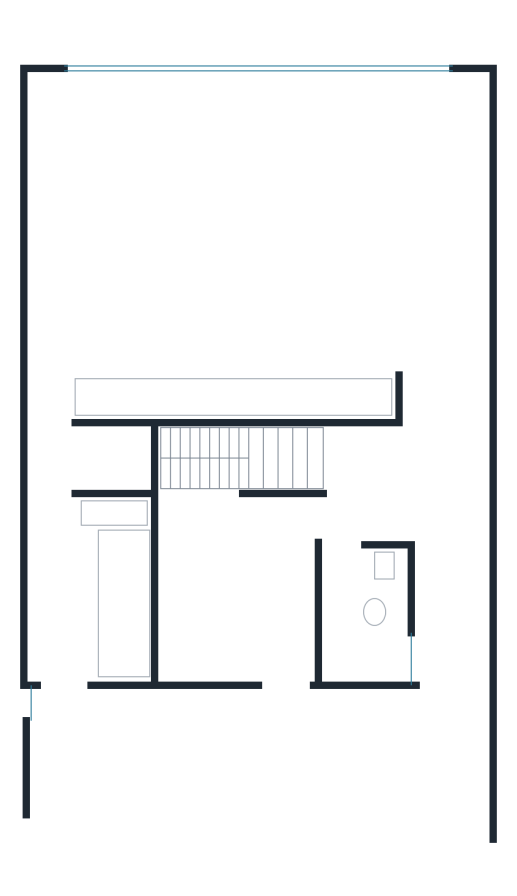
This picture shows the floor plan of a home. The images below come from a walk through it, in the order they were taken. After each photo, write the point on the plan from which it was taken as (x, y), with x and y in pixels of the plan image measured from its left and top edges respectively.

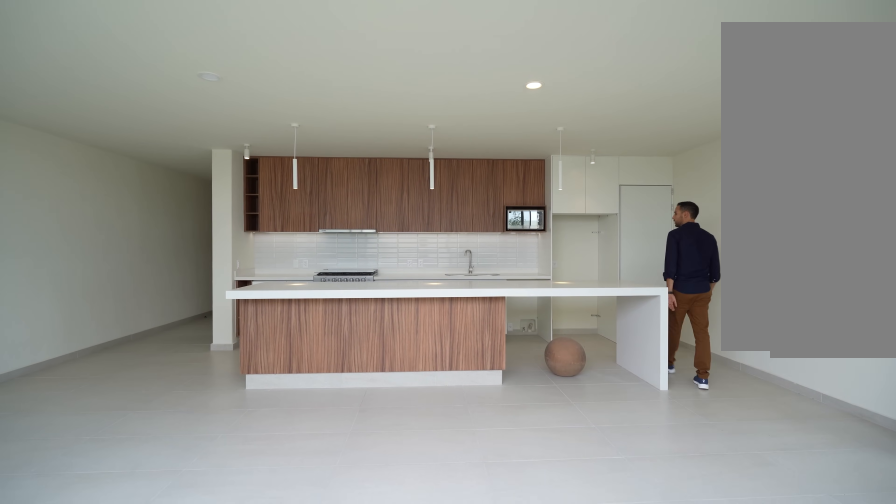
(212, 103)
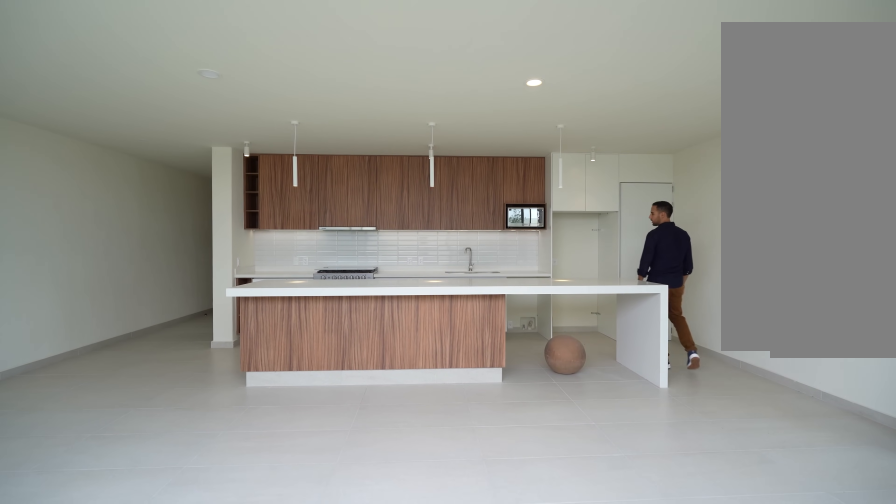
(212, 103)
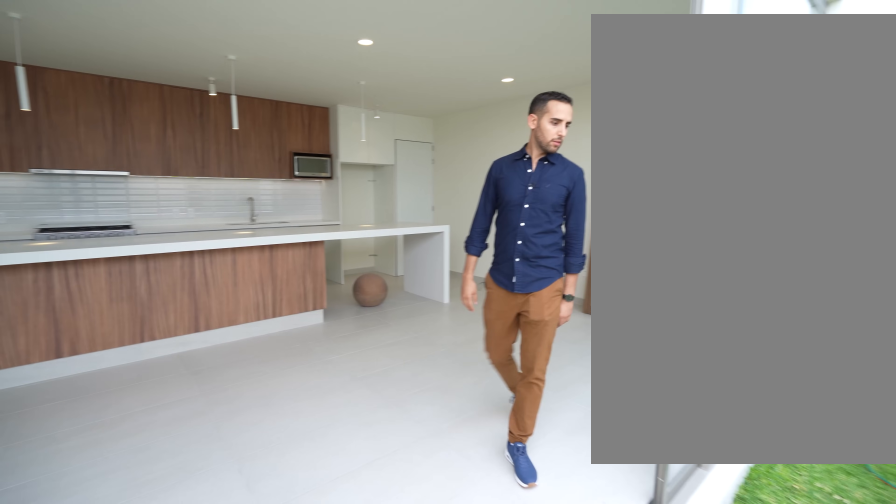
(214, 96)
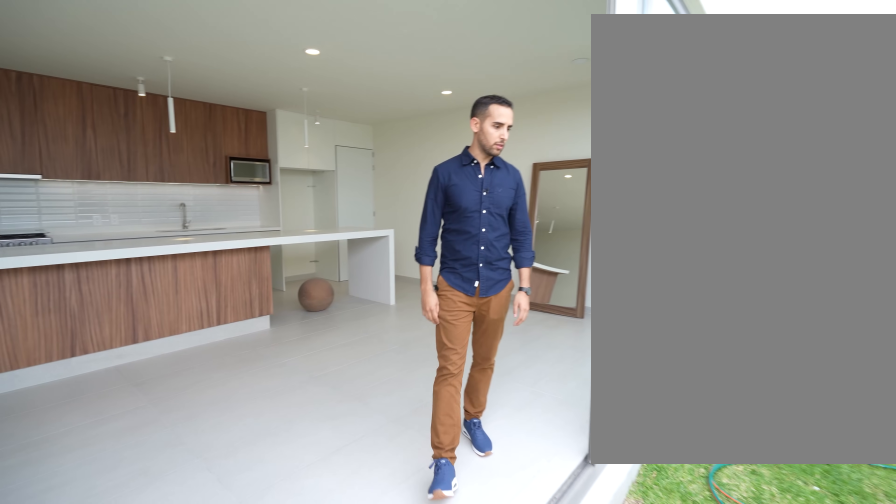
(214, 89)
